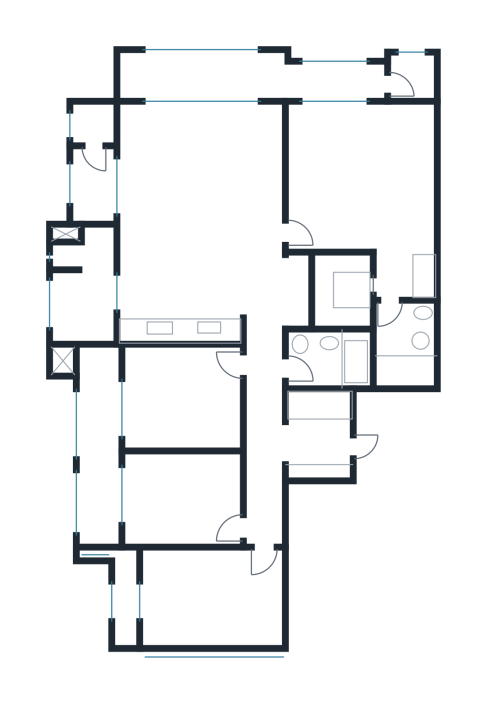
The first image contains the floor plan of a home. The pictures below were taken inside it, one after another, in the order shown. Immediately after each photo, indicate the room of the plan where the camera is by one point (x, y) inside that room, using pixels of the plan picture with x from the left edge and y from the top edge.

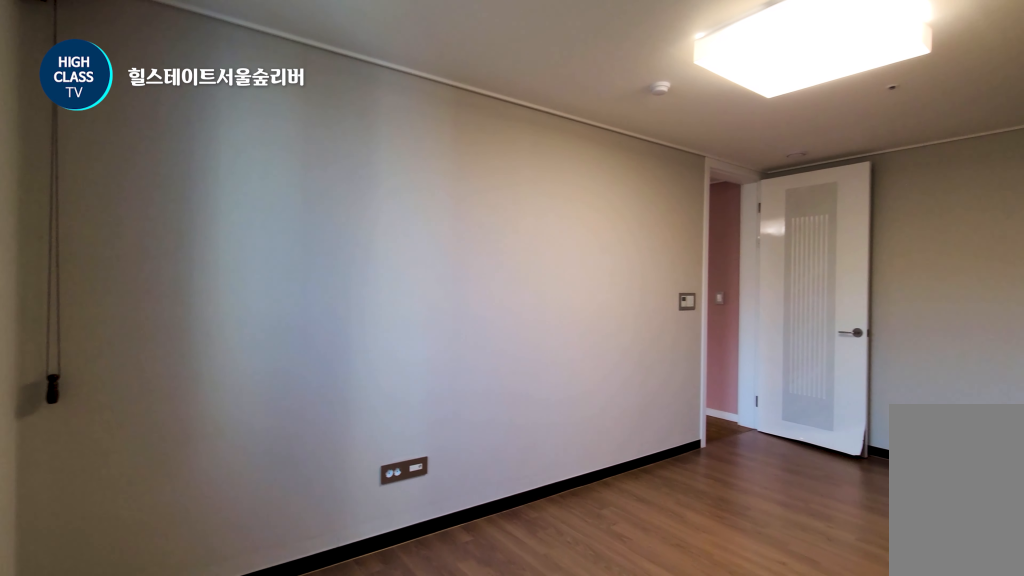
(196, 599)
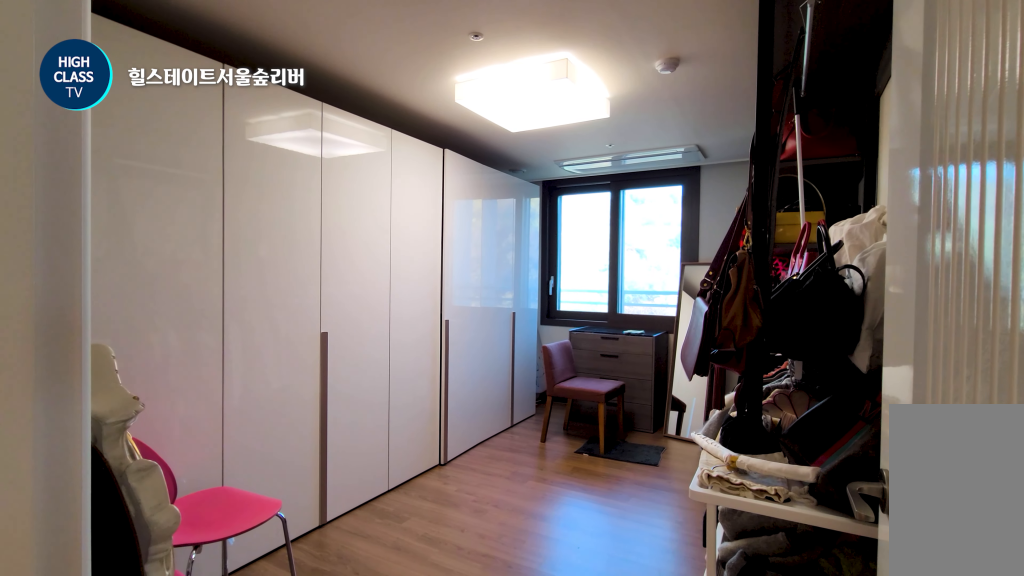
(161, 397)
